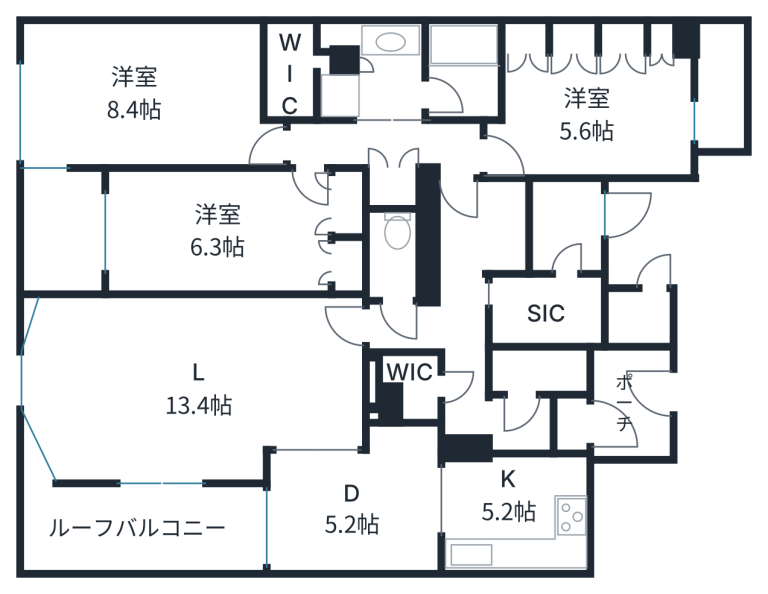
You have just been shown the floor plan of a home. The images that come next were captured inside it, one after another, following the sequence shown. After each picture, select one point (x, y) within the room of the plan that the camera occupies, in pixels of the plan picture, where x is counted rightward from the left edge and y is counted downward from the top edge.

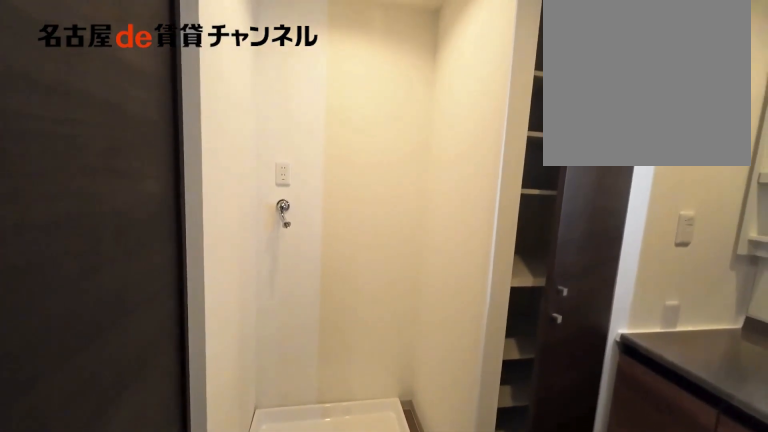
(379, 77)
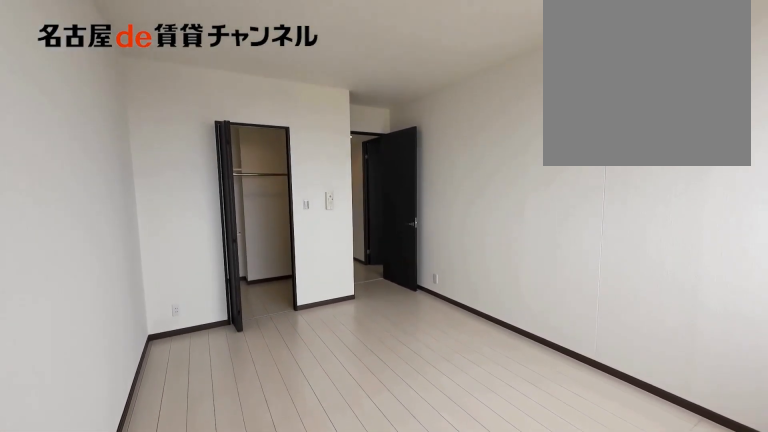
(150, 96)
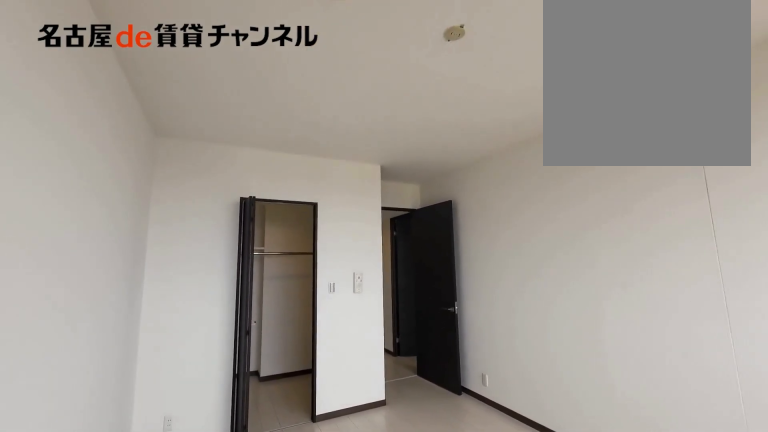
(150, 96)
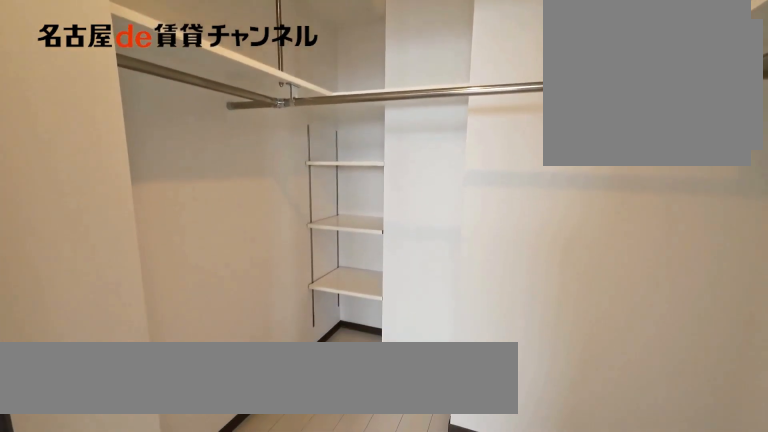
(300, 65)
